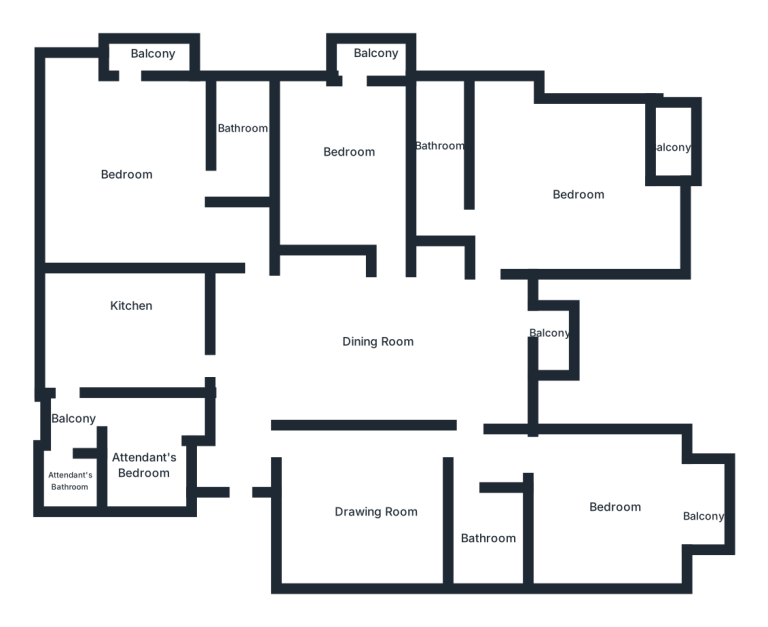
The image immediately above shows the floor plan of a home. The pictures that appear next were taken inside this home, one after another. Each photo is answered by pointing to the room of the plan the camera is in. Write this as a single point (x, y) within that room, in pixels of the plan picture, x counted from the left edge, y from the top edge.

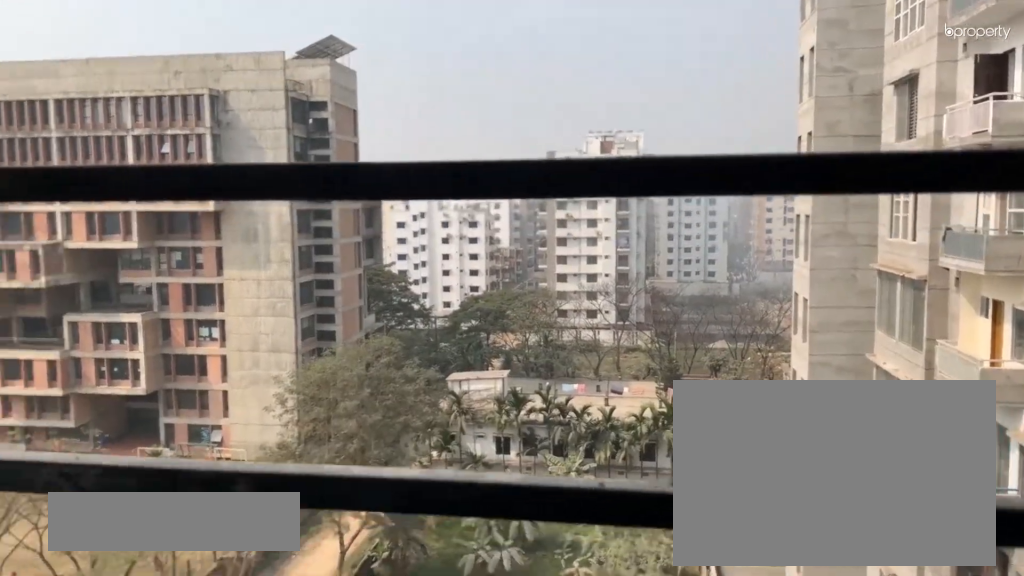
(140, 66)
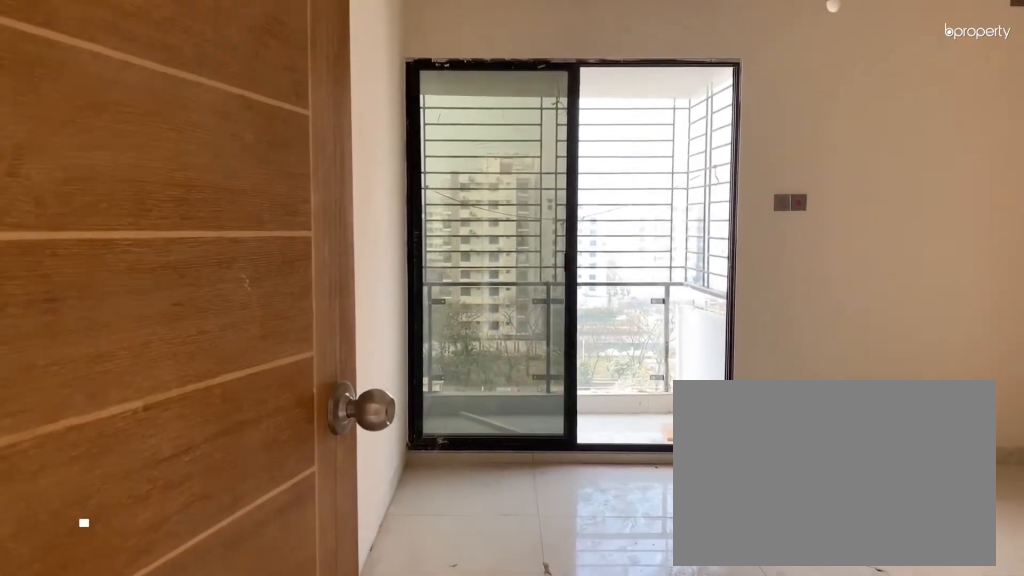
(378, 251)
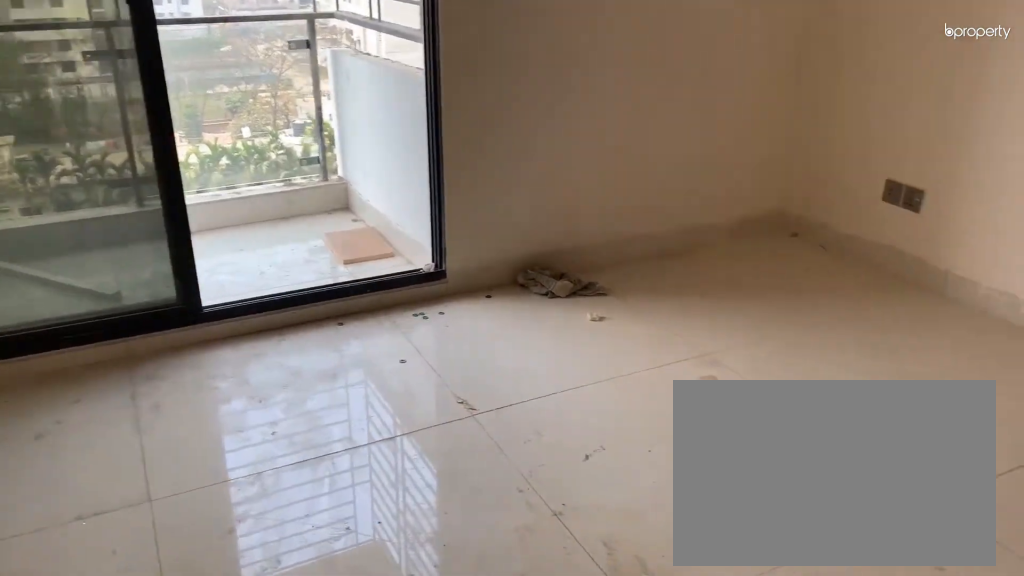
(349, 159)
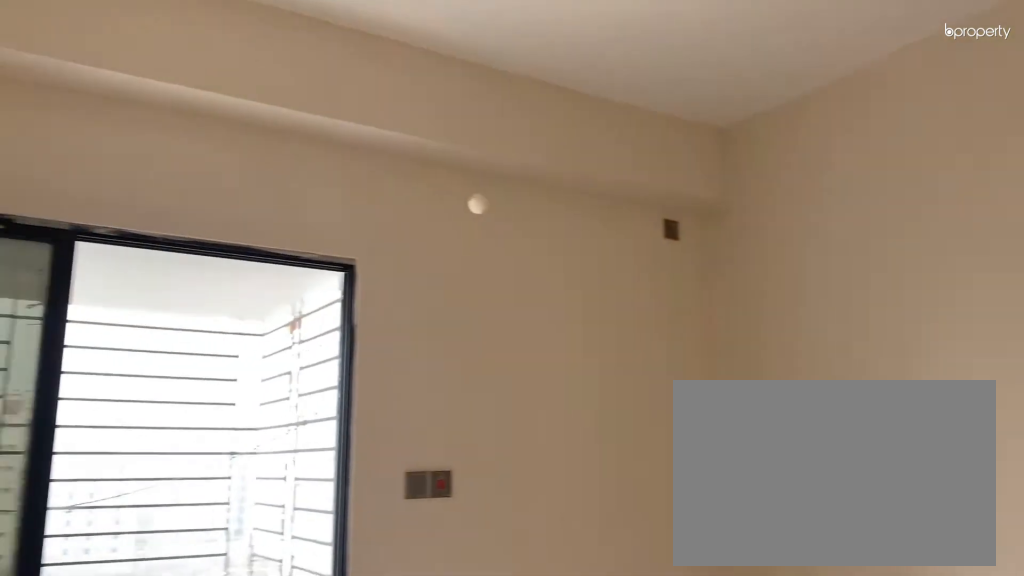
(349, 159)
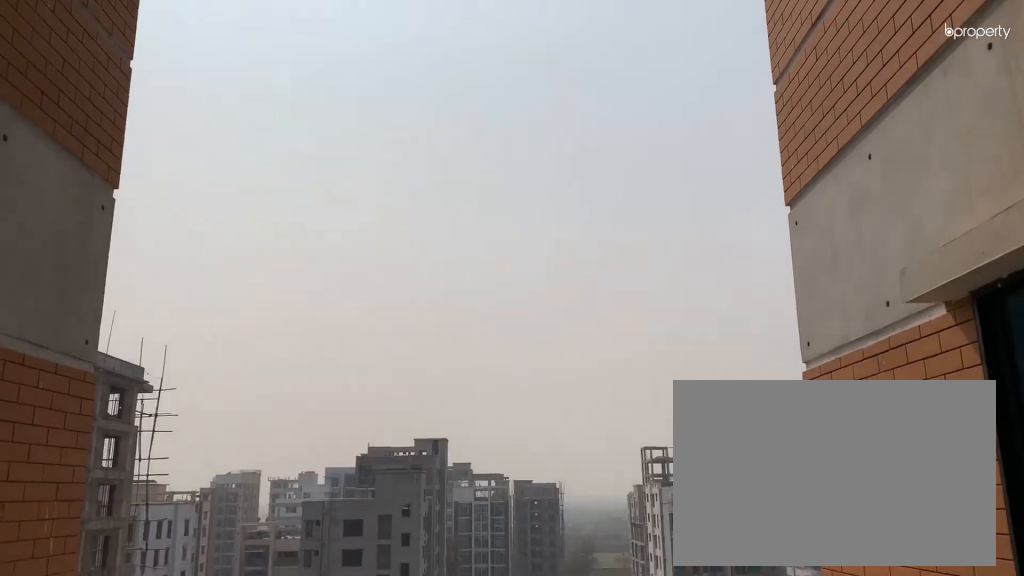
(556, 343)
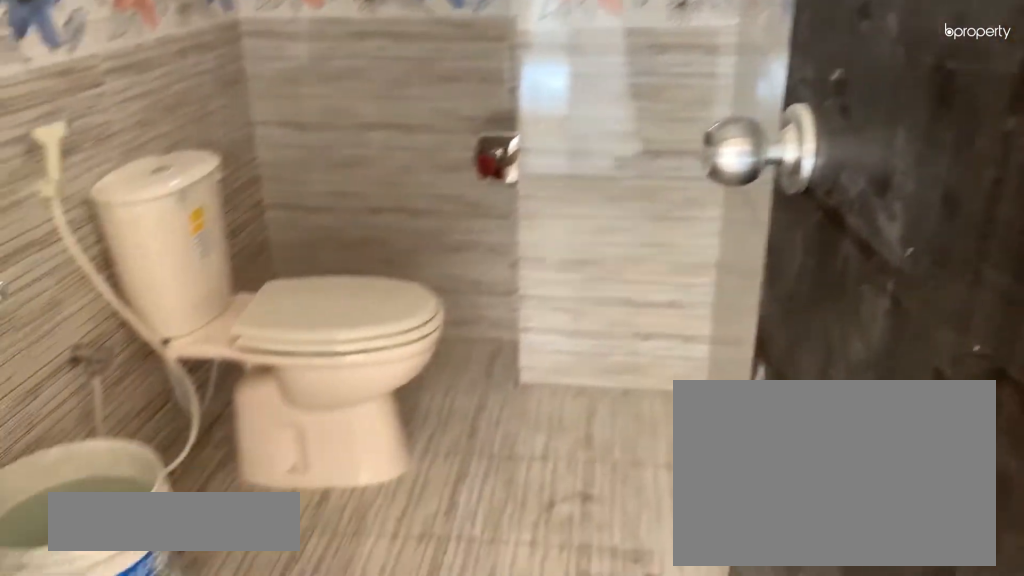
(492, 541)
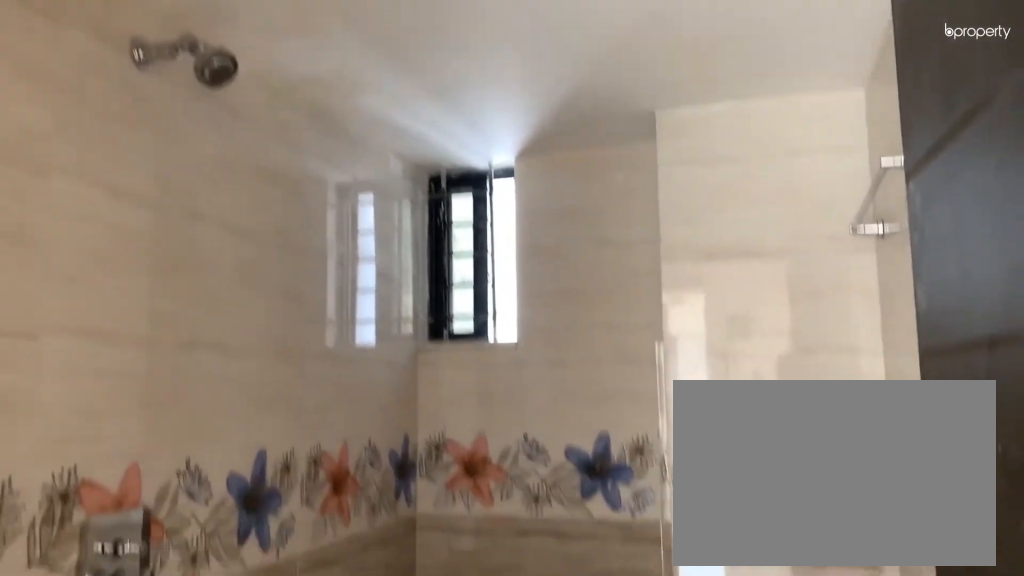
(492, 541)
